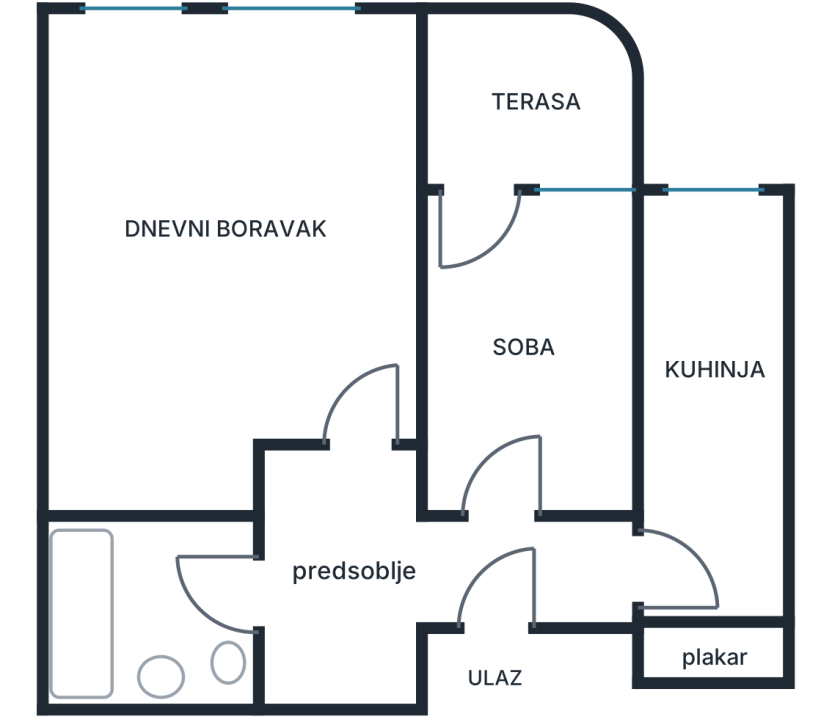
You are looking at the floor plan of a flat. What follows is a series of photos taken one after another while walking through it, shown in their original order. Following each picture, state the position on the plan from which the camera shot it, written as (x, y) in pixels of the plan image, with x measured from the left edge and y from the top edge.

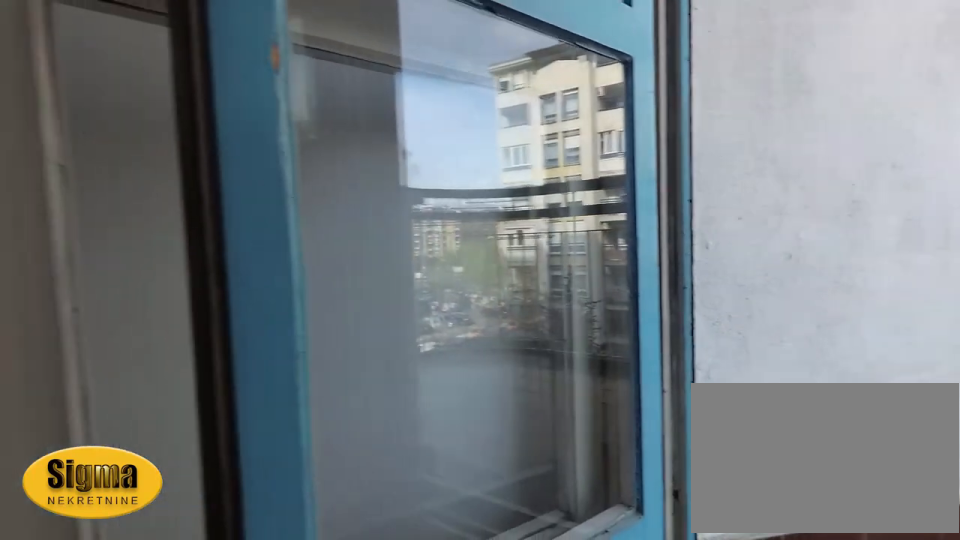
(514, 228)
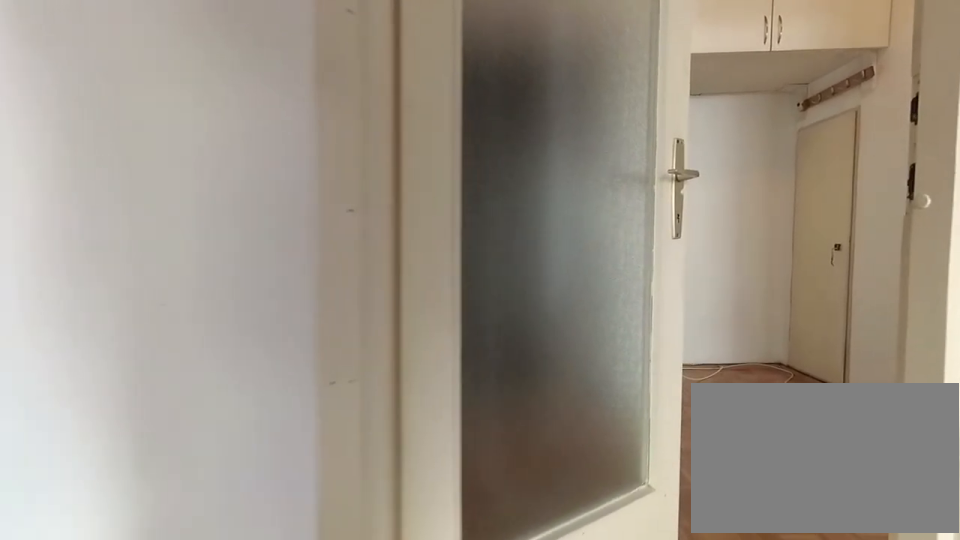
(502, 415)
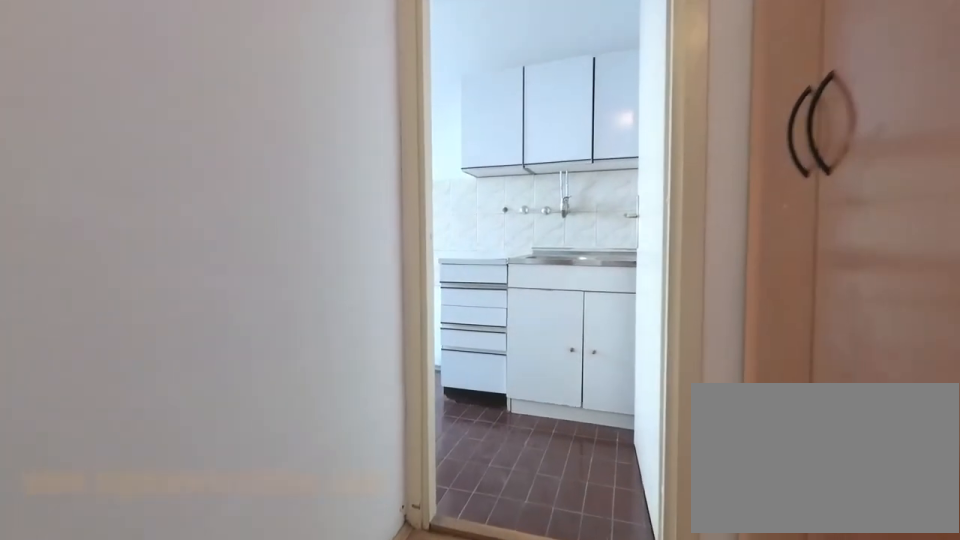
(534, 579)
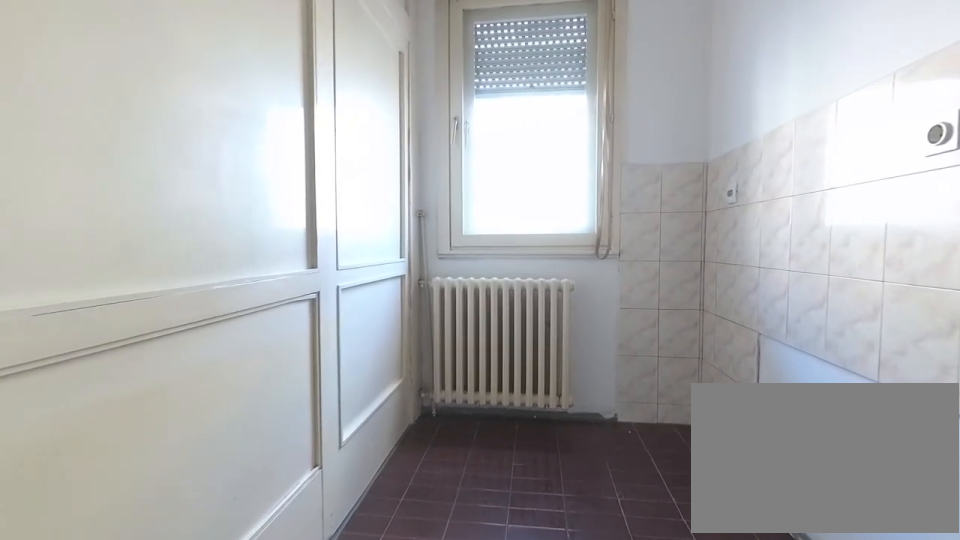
(710, 442)
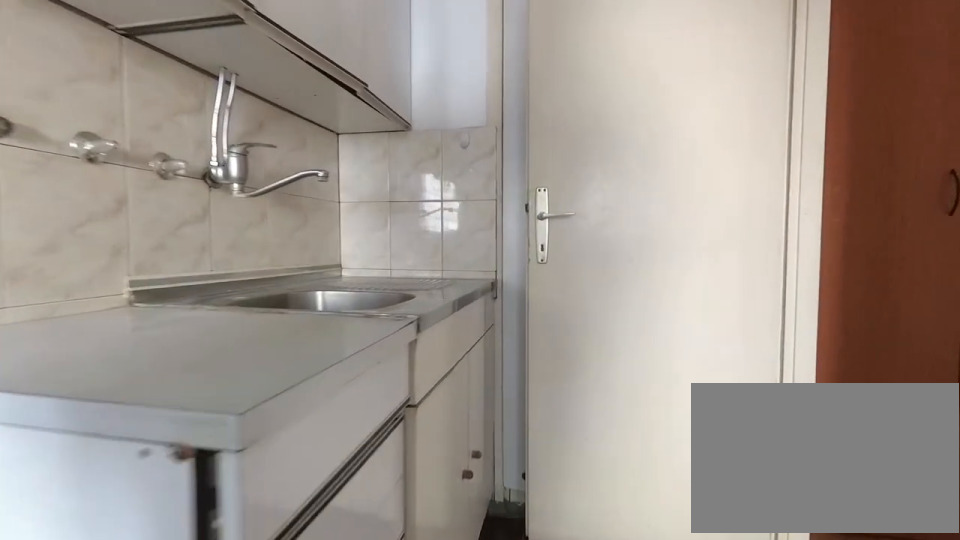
(709, 450)
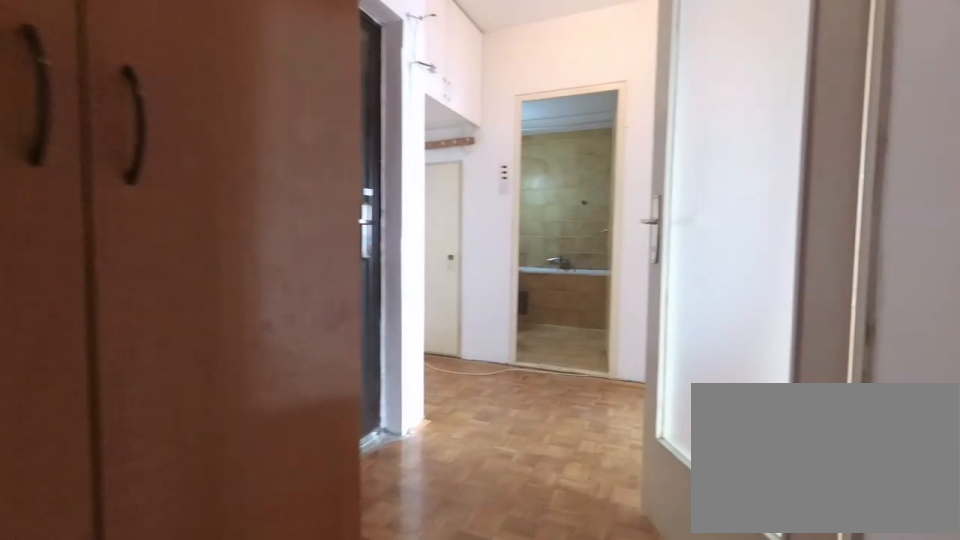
(715, 560)
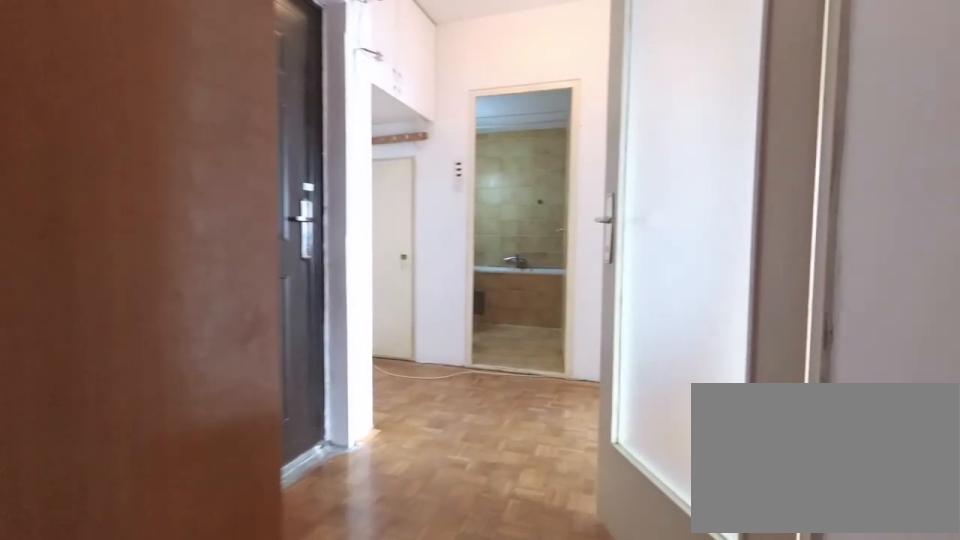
(706, 560)
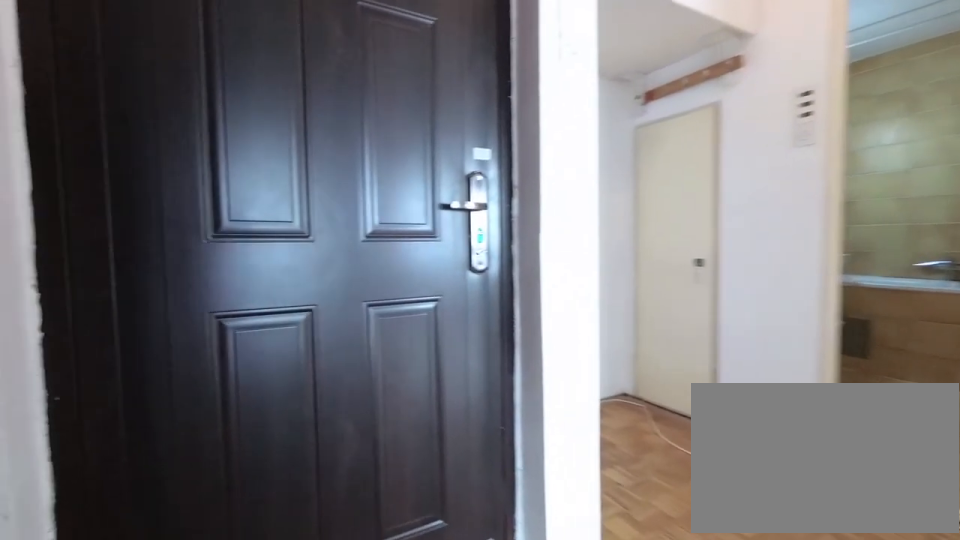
(539, 560)
